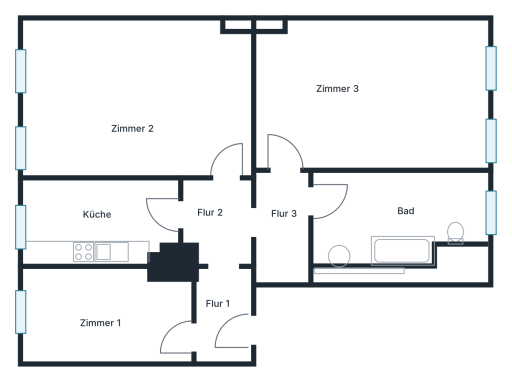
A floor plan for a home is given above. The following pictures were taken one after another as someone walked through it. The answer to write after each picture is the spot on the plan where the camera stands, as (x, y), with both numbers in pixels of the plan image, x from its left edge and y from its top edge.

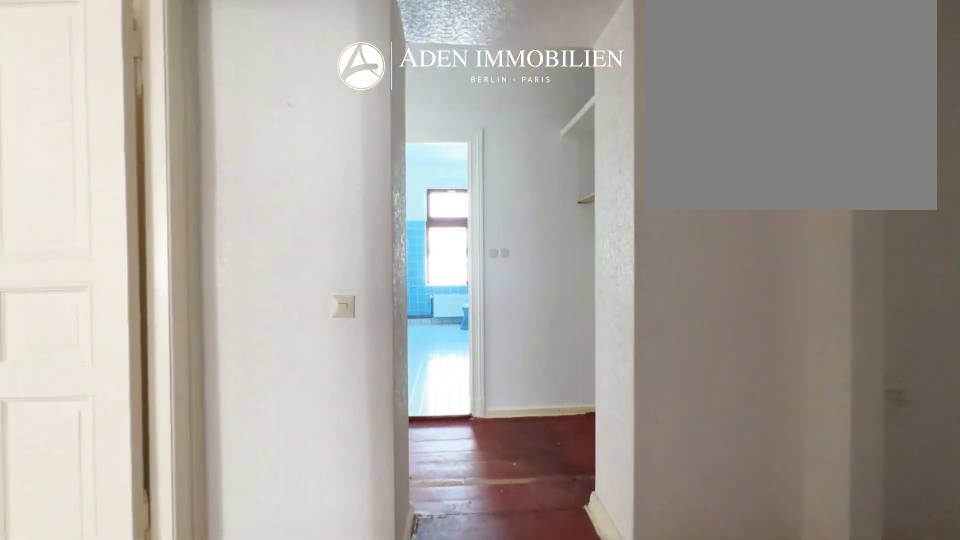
(220, 248)
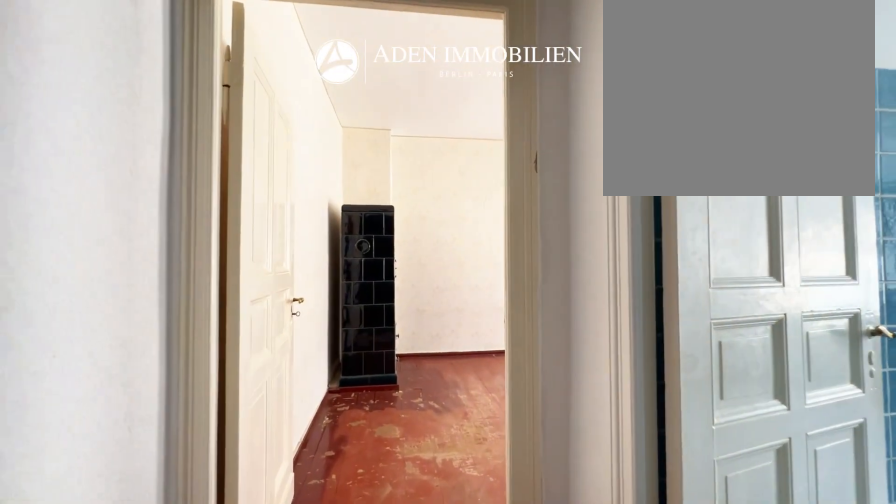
(287, 251)
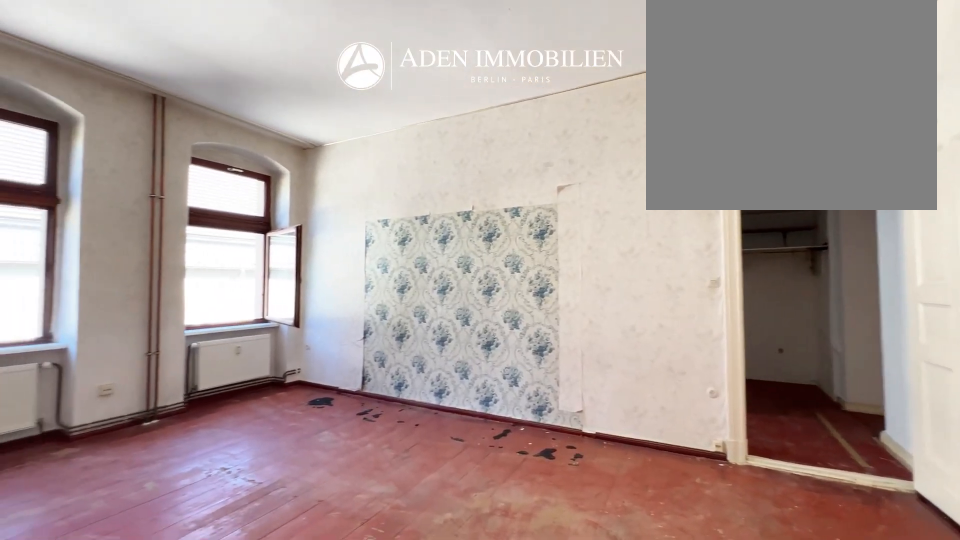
(303, 88)
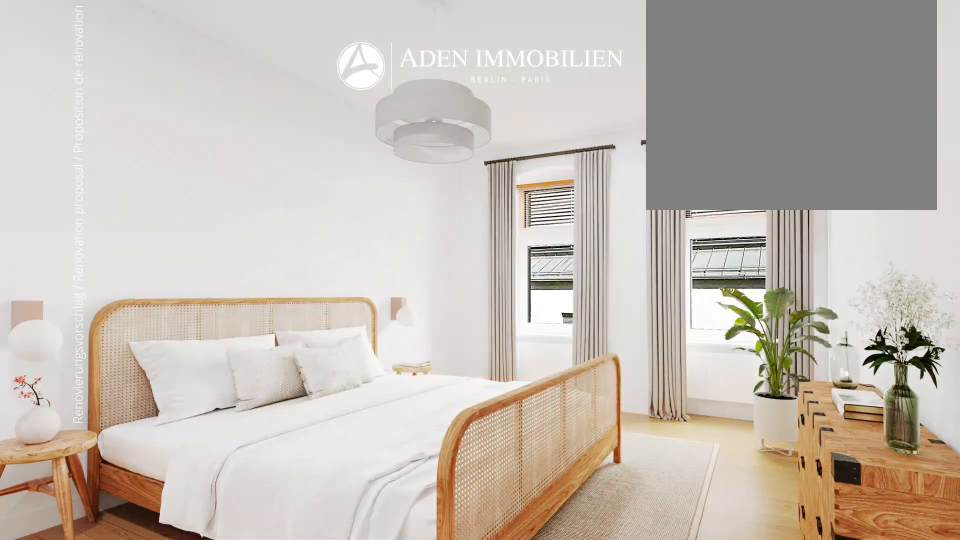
(303, 88)
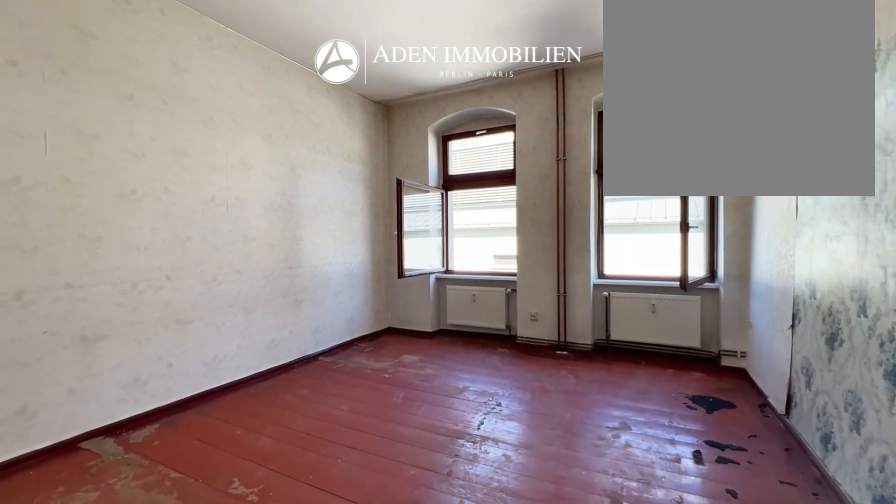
(303, 88)
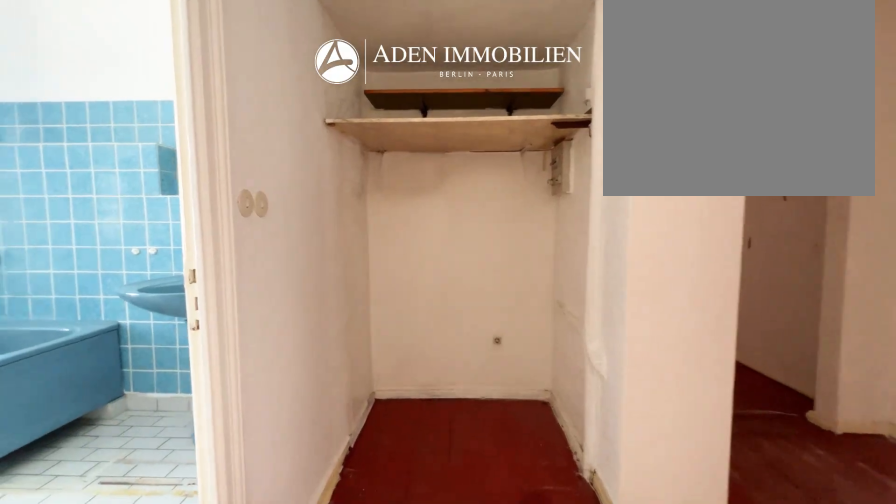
(285, 242)
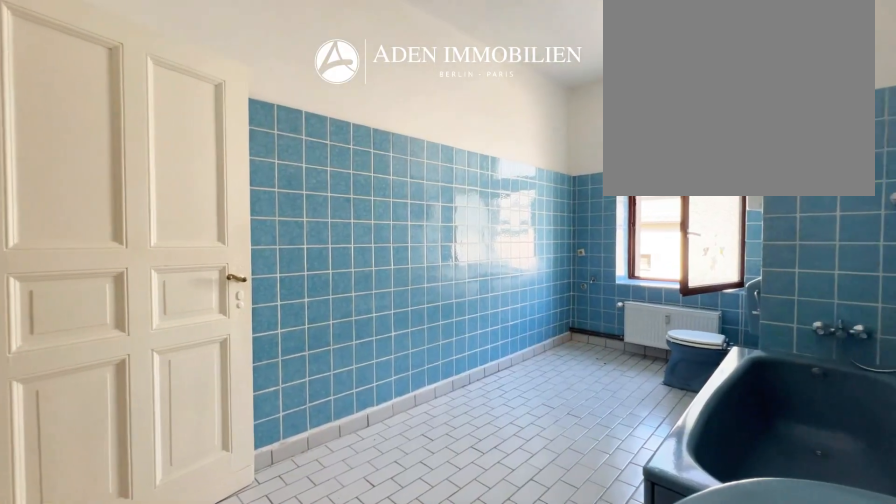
(382, 228)
